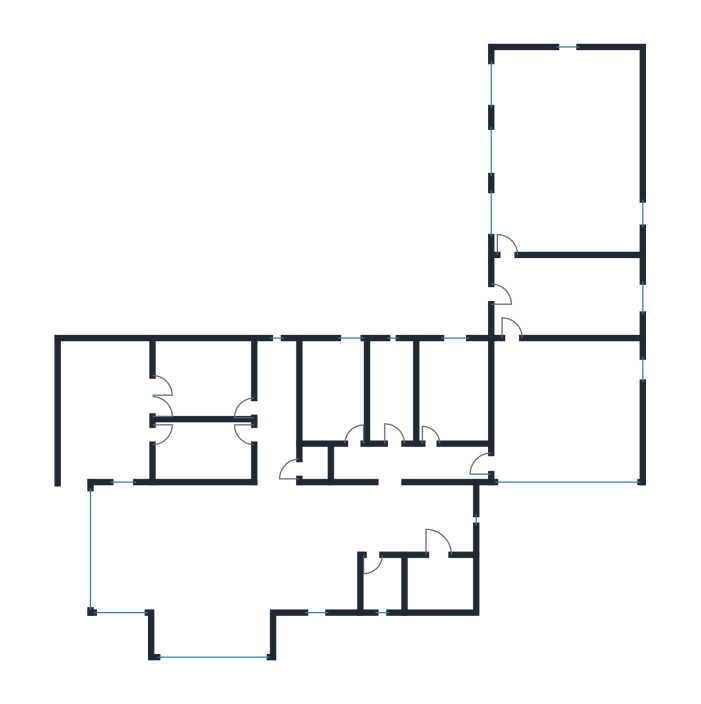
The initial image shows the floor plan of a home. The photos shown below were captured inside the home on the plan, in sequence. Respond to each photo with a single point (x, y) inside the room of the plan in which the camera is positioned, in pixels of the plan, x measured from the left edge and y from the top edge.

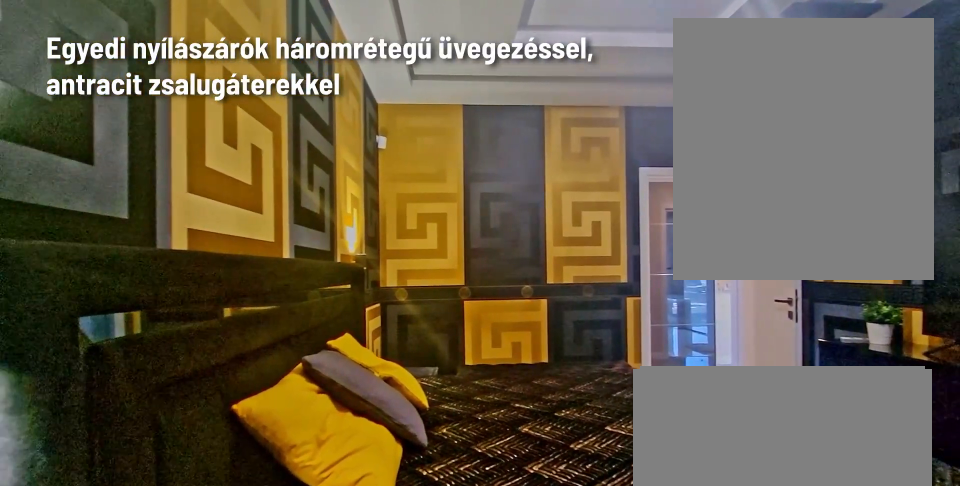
(203, 380)
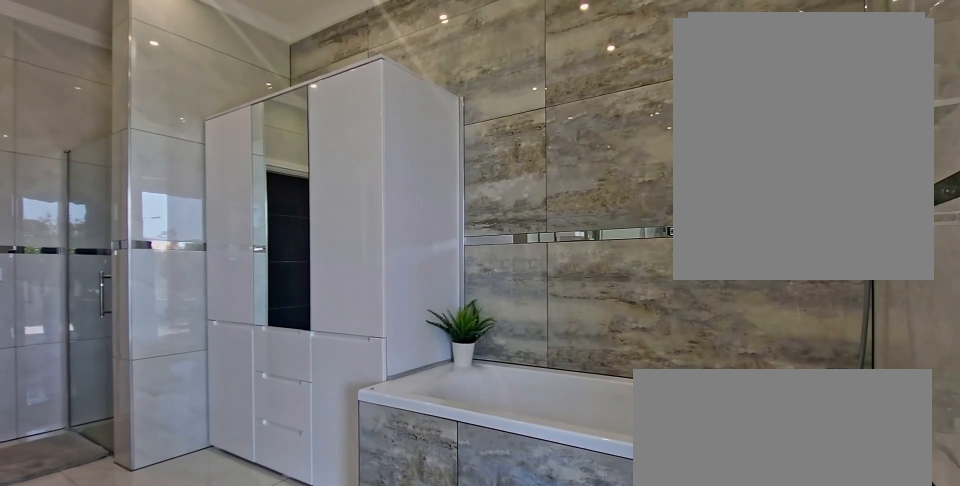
(205, 450)
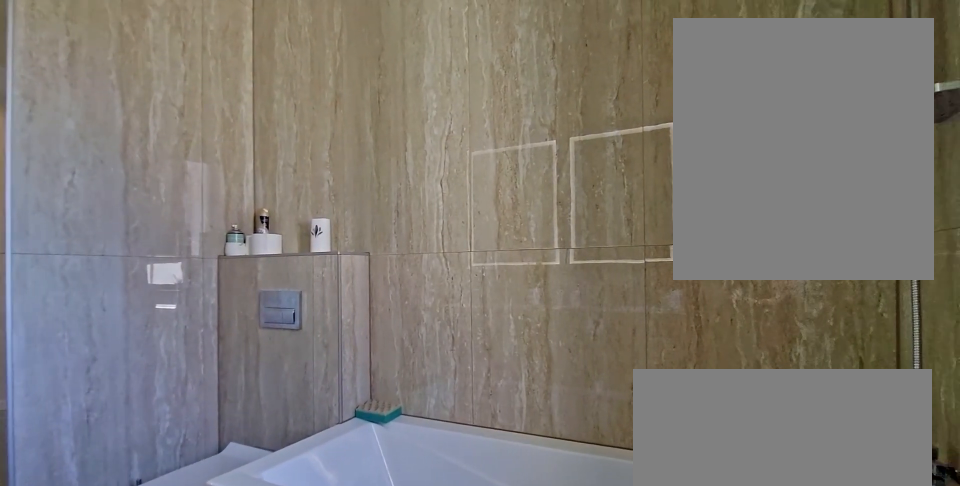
(392, 393)
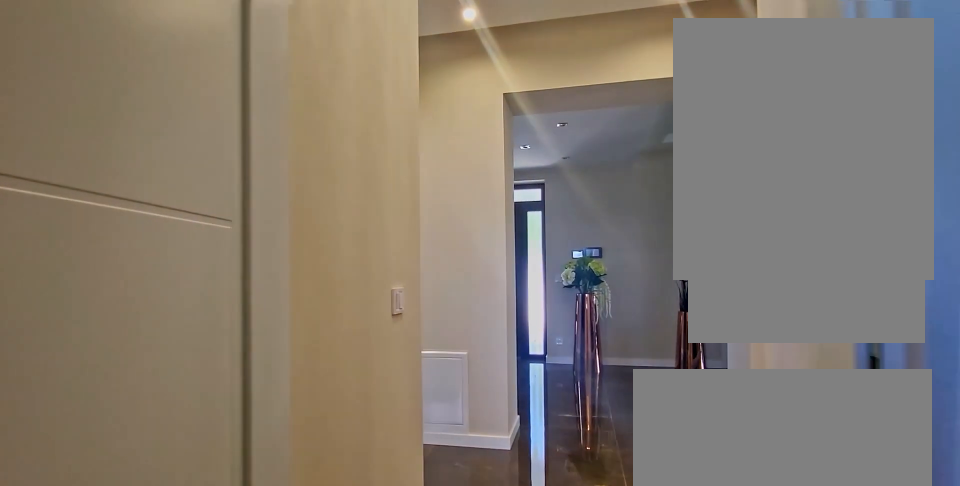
(392, 394)
